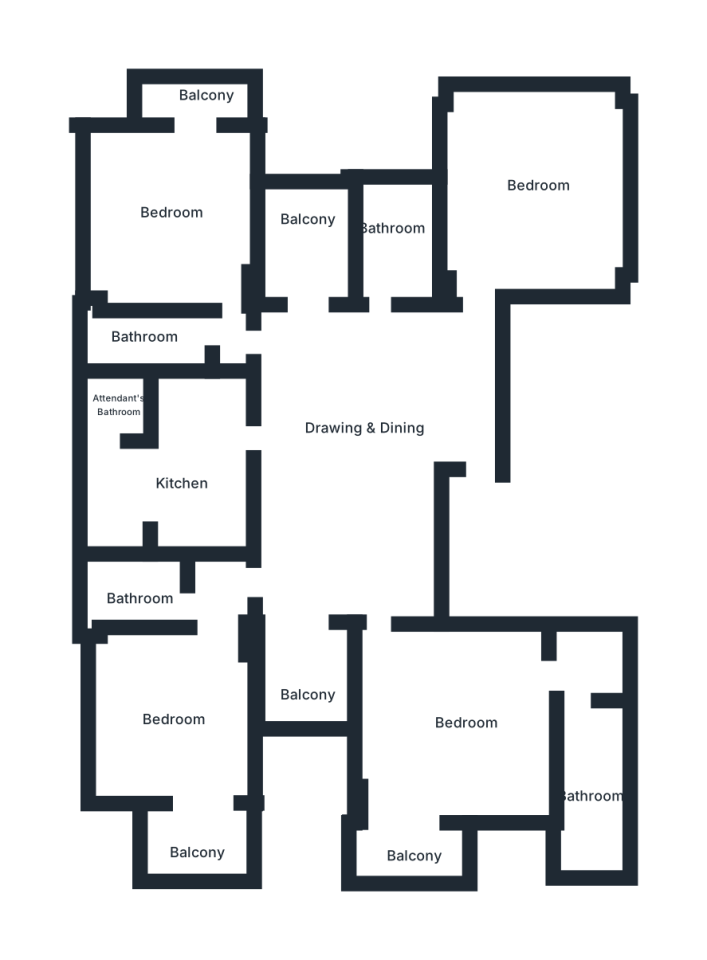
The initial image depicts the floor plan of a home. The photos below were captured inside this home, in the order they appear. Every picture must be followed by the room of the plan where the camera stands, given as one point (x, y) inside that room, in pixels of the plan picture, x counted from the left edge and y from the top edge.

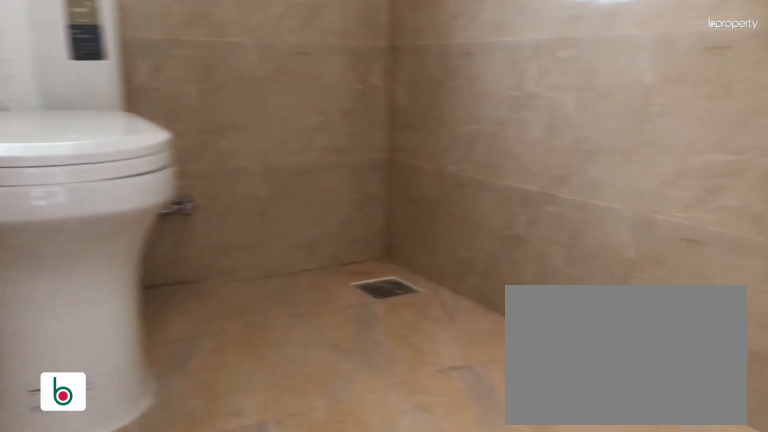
(147, 592)
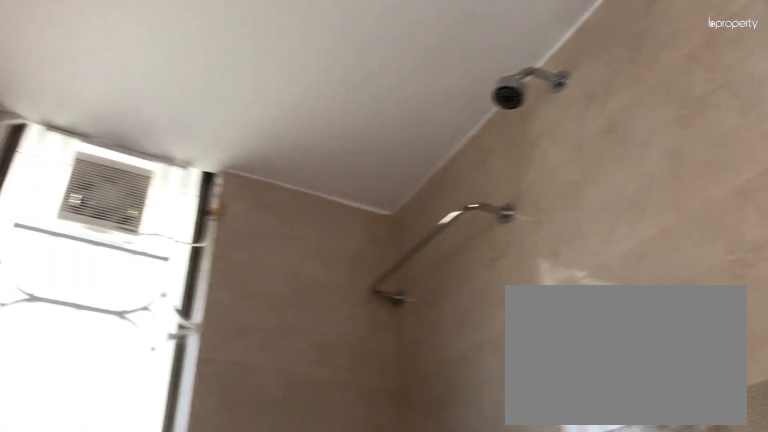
(147, 592)
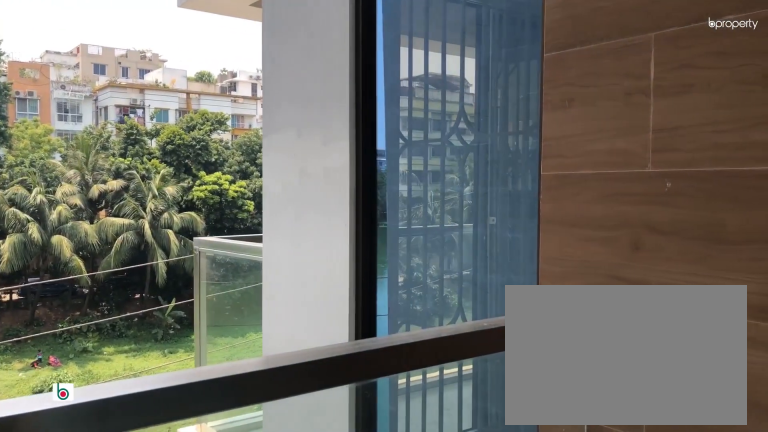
(298, 678)
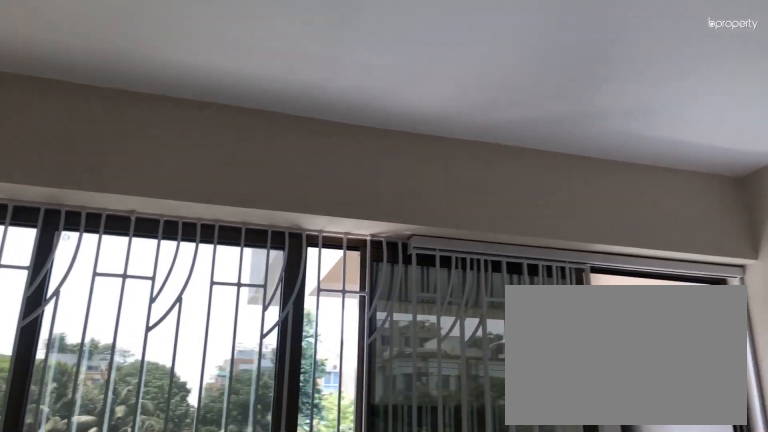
(451, 732)
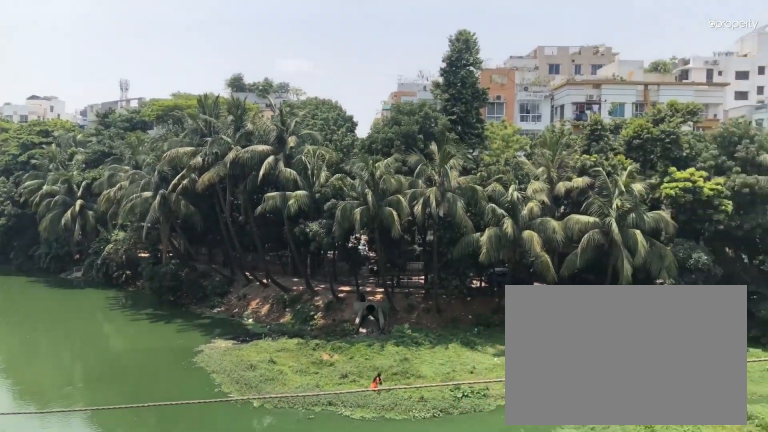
(403, 851)
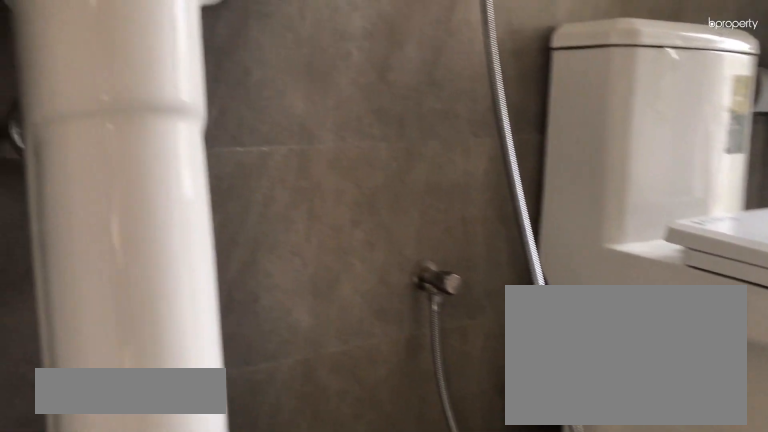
(592, 782)
